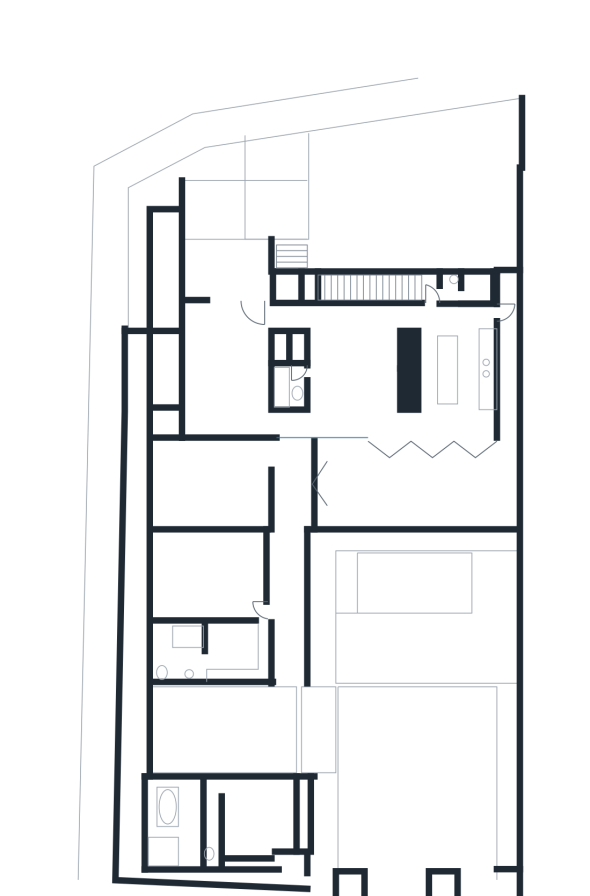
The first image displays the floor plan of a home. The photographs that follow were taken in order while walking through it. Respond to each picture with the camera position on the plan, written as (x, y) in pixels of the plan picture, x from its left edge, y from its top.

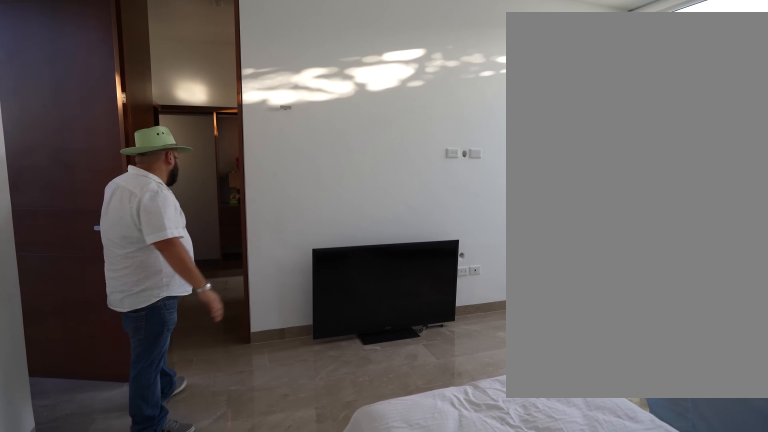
(239, 544)
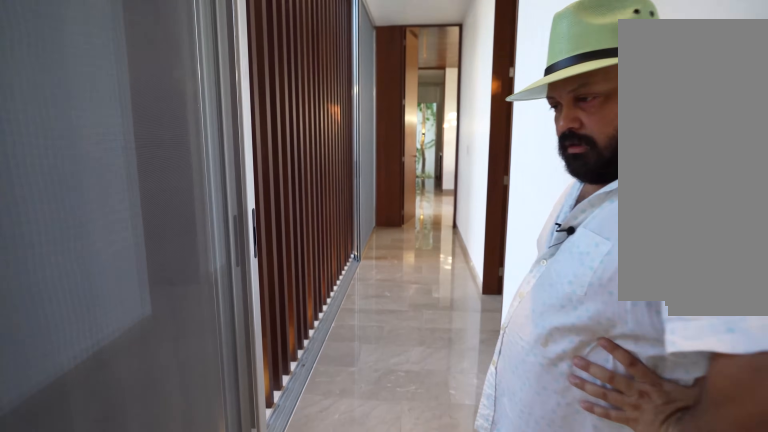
(291, 544)
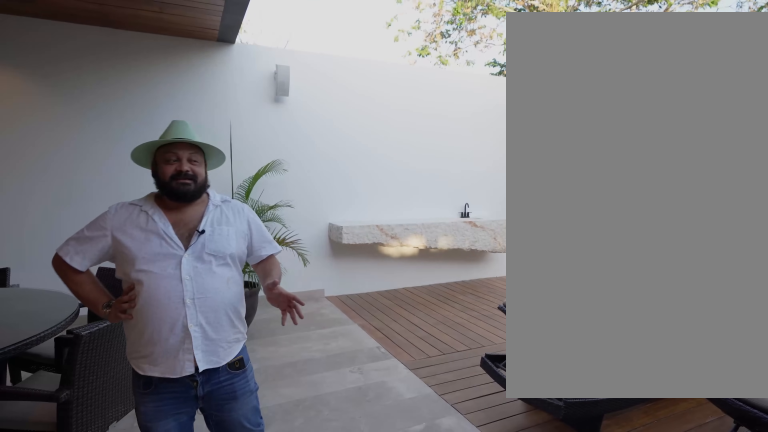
(408, 524)
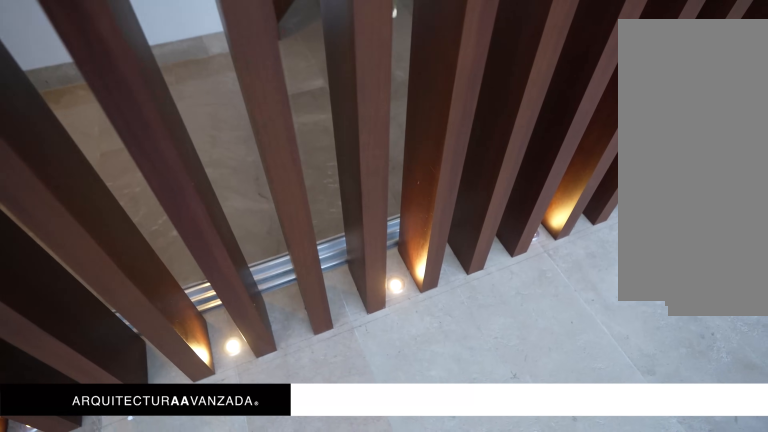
(322, 659)
